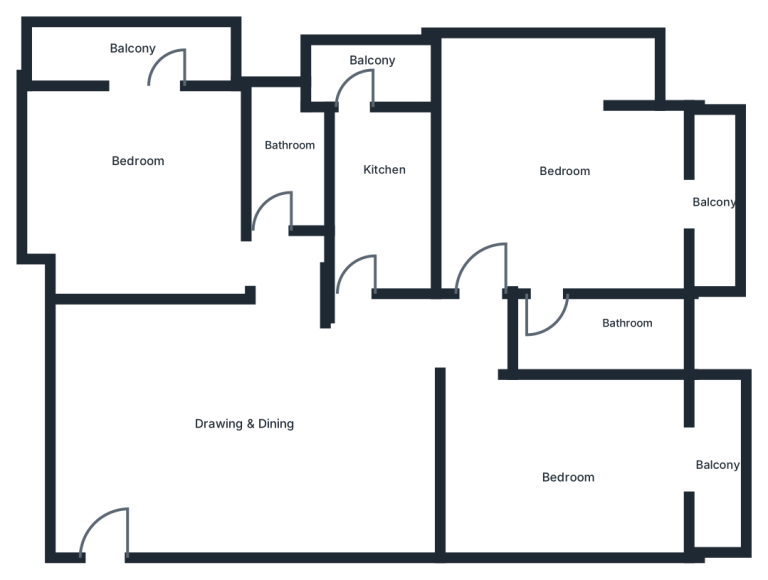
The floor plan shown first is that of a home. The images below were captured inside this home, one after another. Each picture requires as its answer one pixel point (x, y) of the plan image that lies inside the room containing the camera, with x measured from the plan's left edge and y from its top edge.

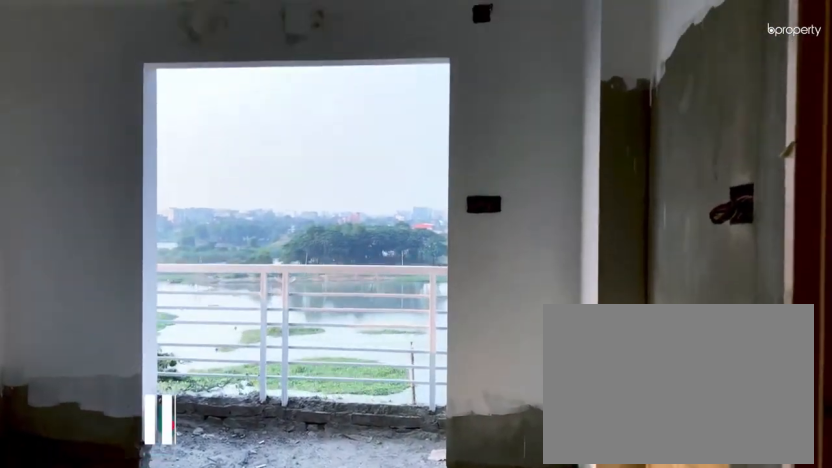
(561, 160)
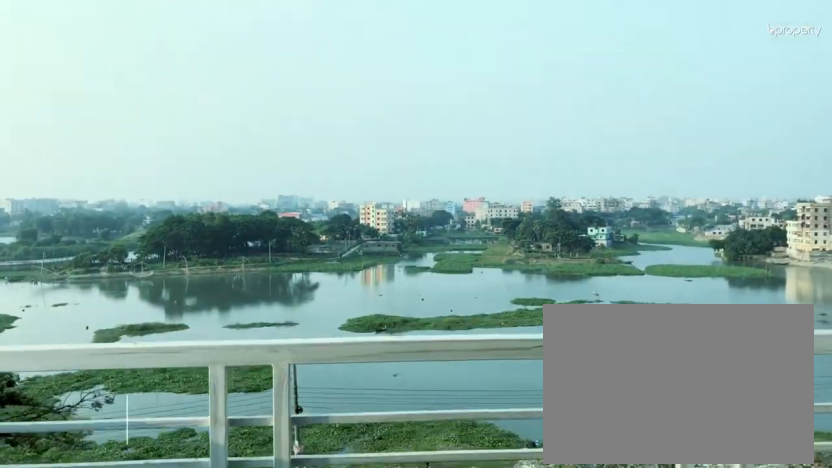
(722, 199)
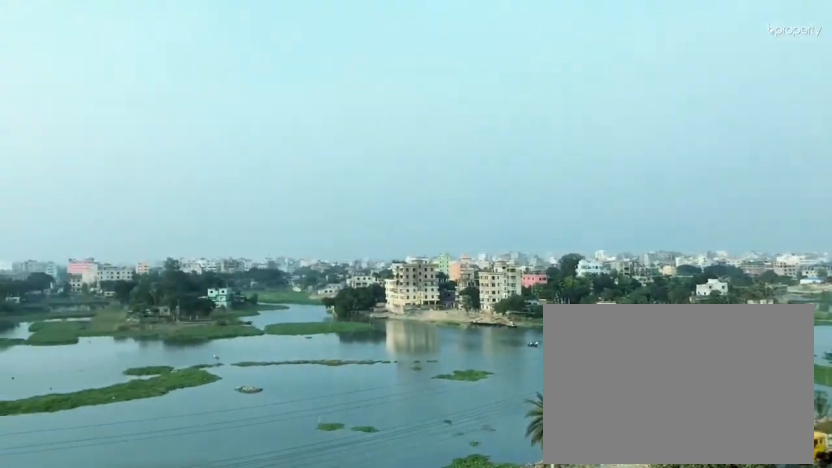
(722, 199)
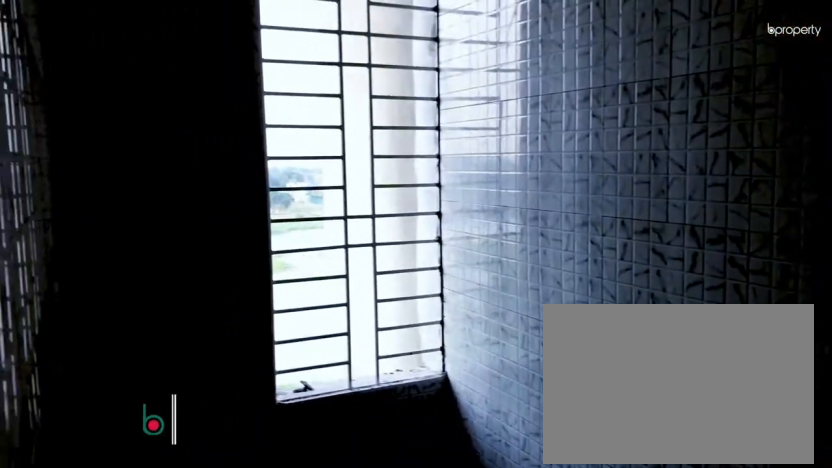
(608, 333)
